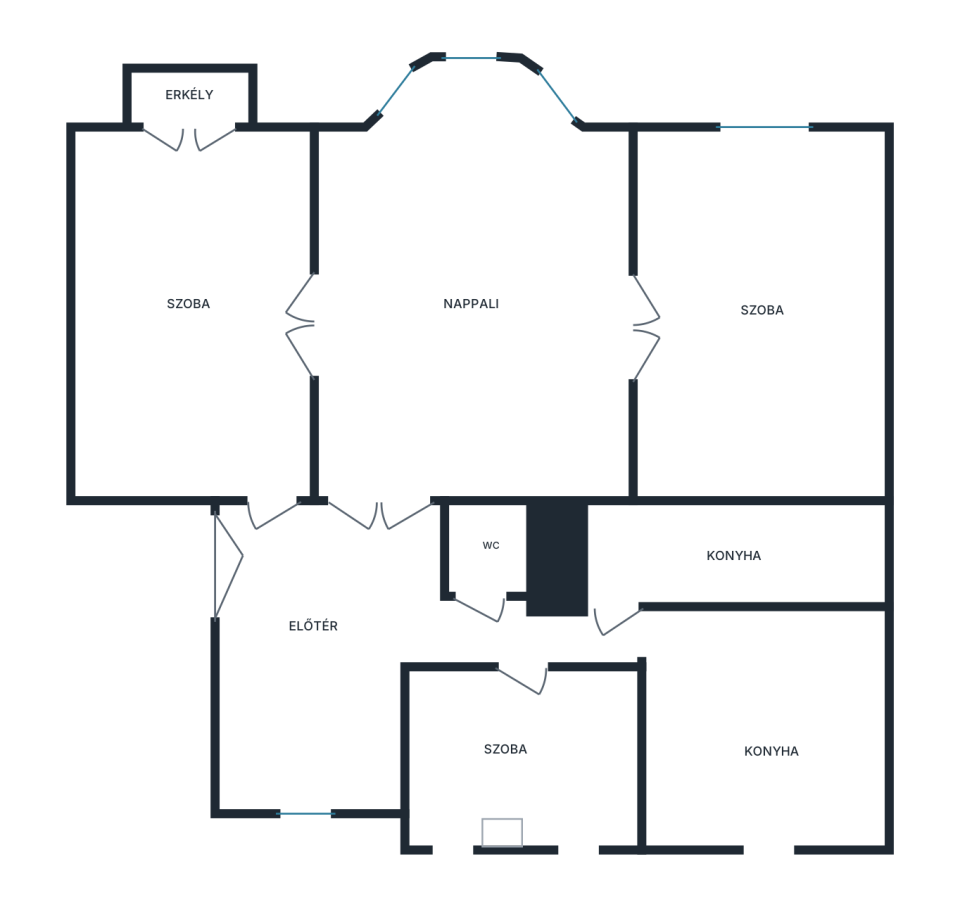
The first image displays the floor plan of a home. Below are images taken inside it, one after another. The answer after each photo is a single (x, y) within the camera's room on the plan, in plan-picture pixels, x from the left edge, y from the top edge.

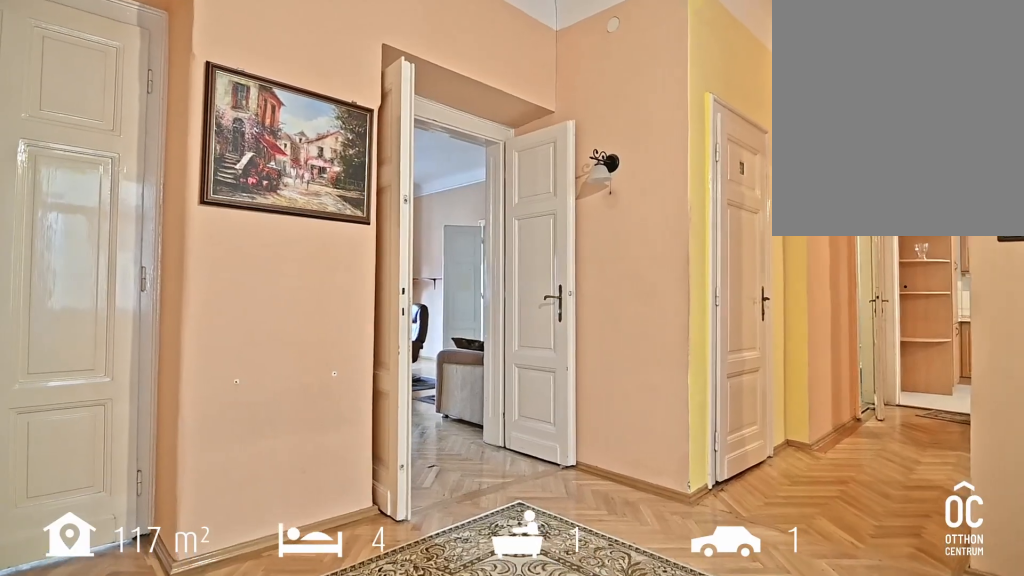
(321, 649)
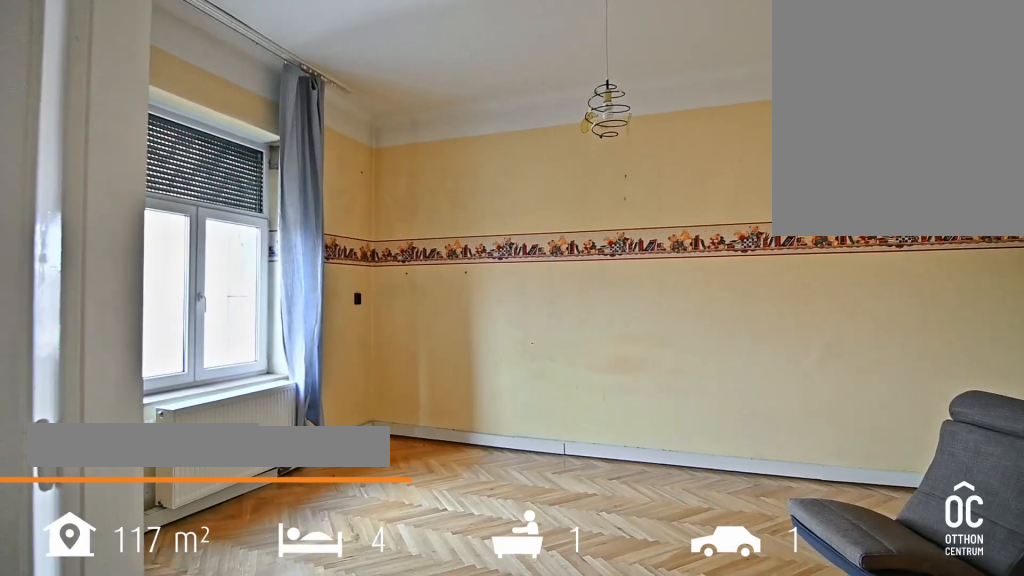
(753, 318)
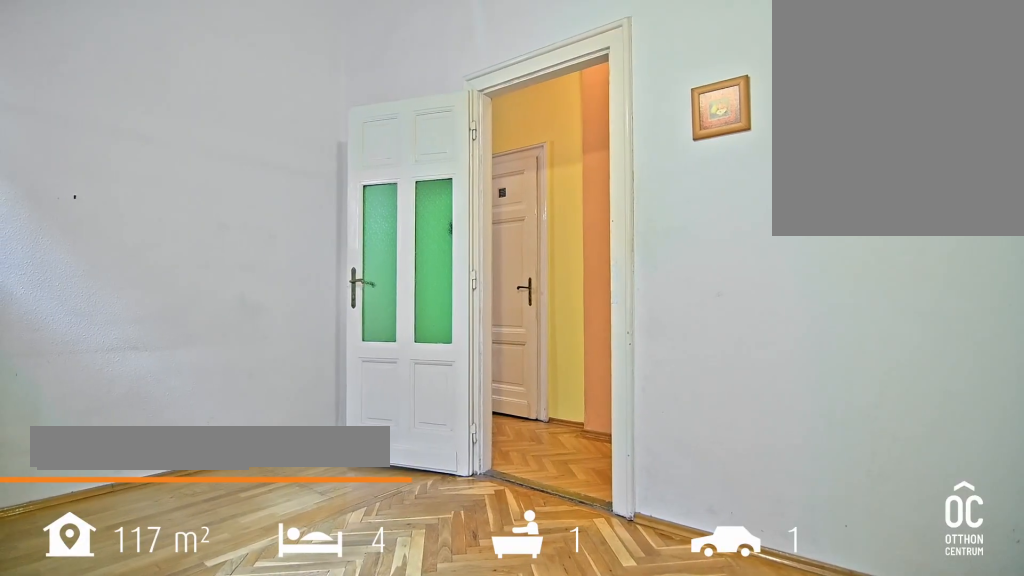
(521, 755)
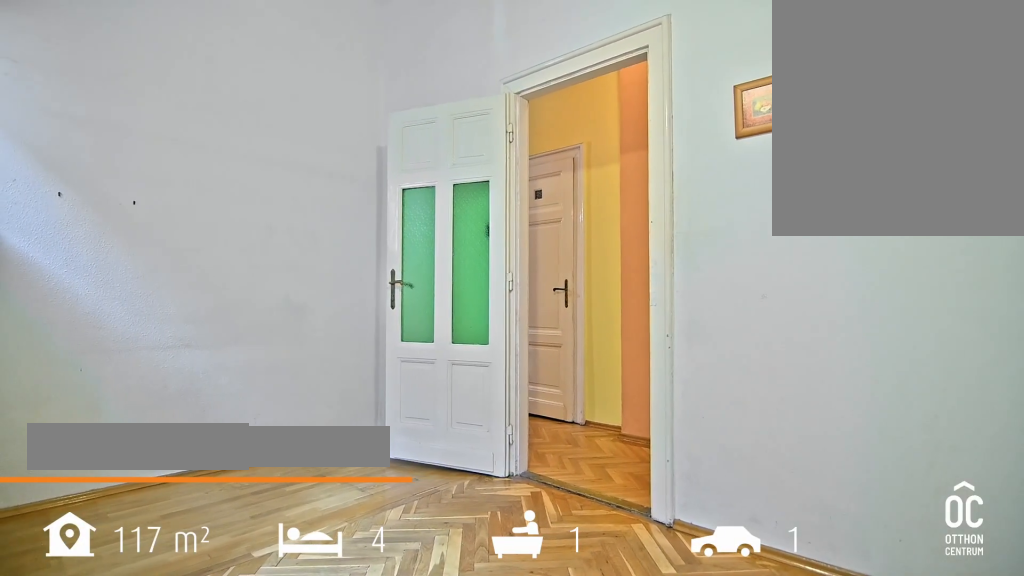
(521, 755)
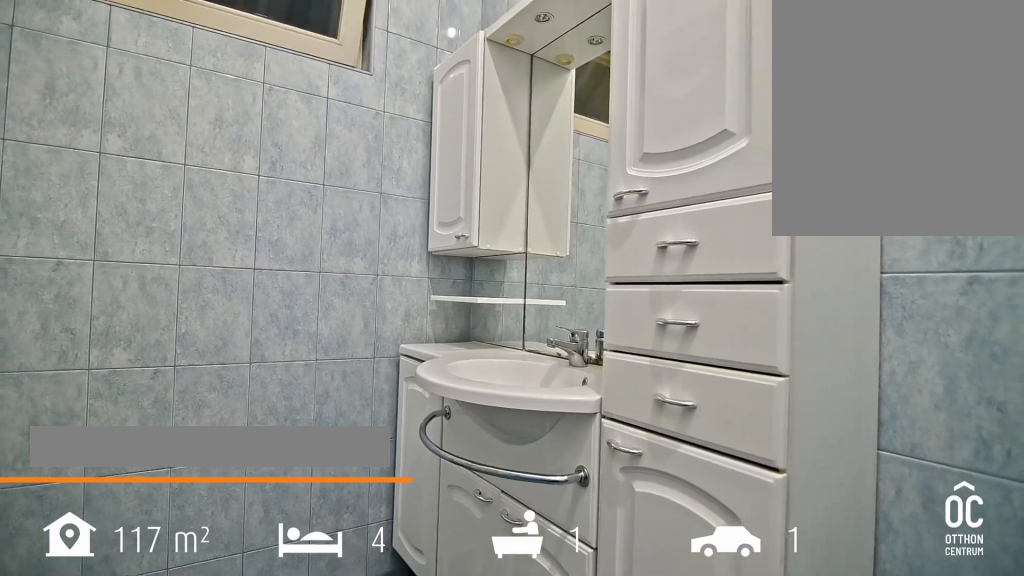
(755, 557)
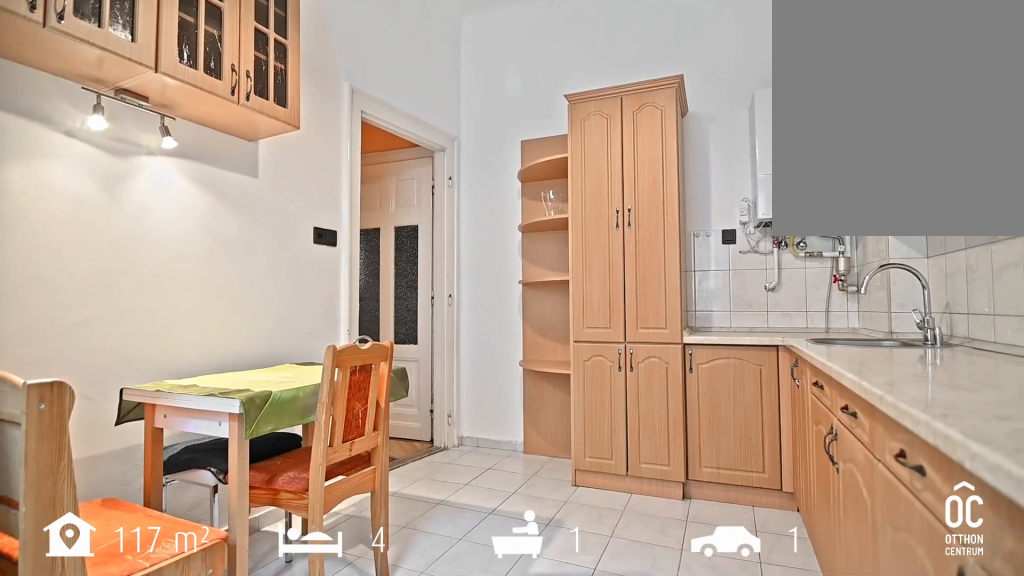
(763, 732)
